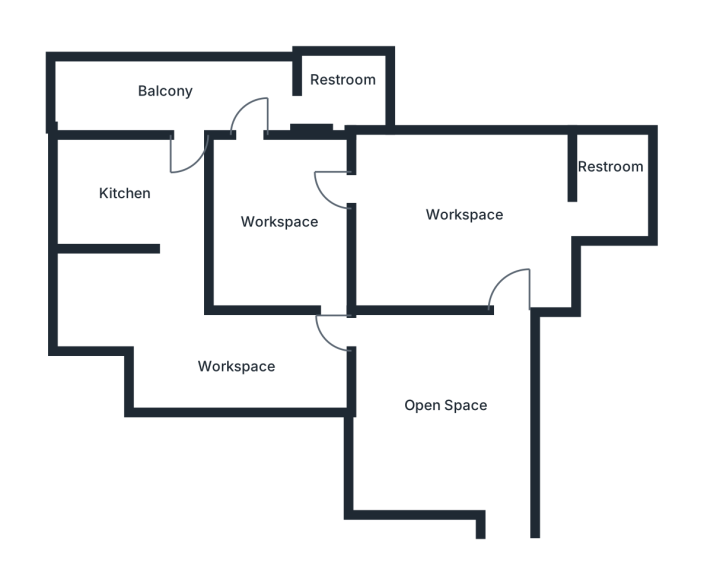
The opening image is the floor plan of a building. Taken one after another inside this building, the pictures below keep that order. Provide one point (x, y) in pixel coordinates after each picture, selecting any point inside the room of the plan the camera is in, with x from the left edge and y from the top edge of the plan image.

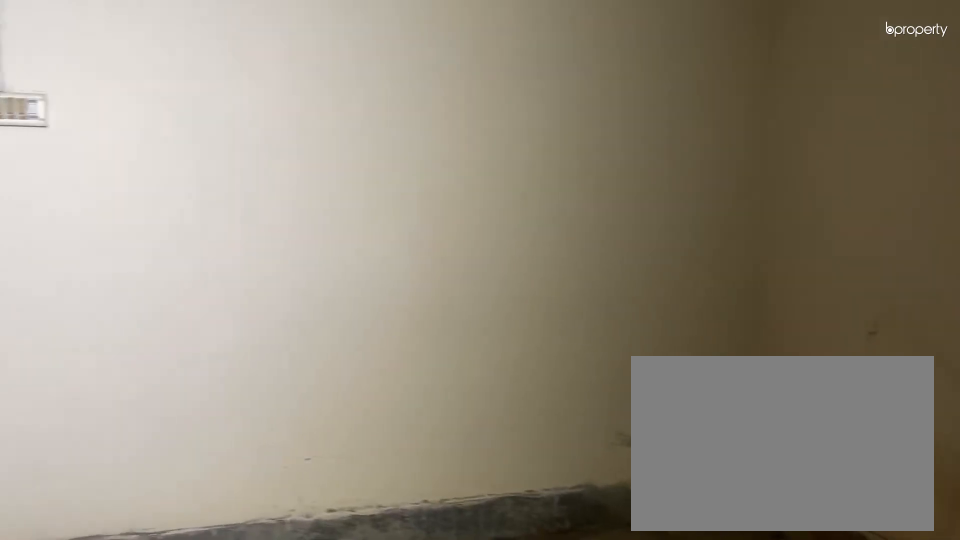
(273, 218)
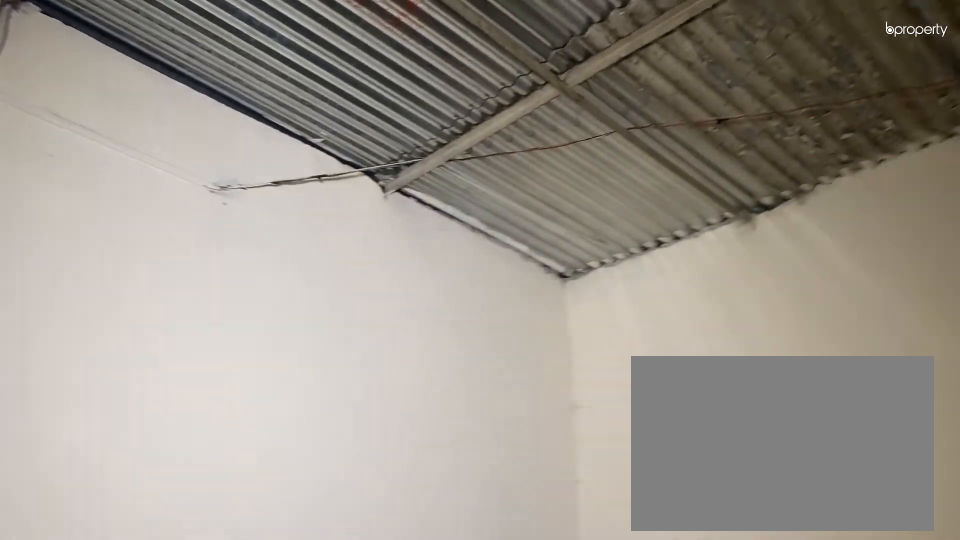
(273, 218)
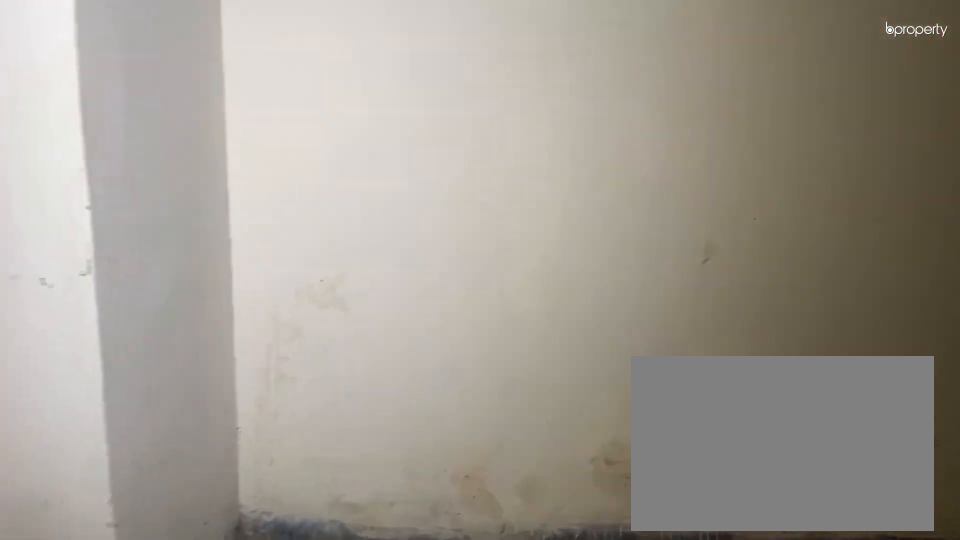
(280, 369)
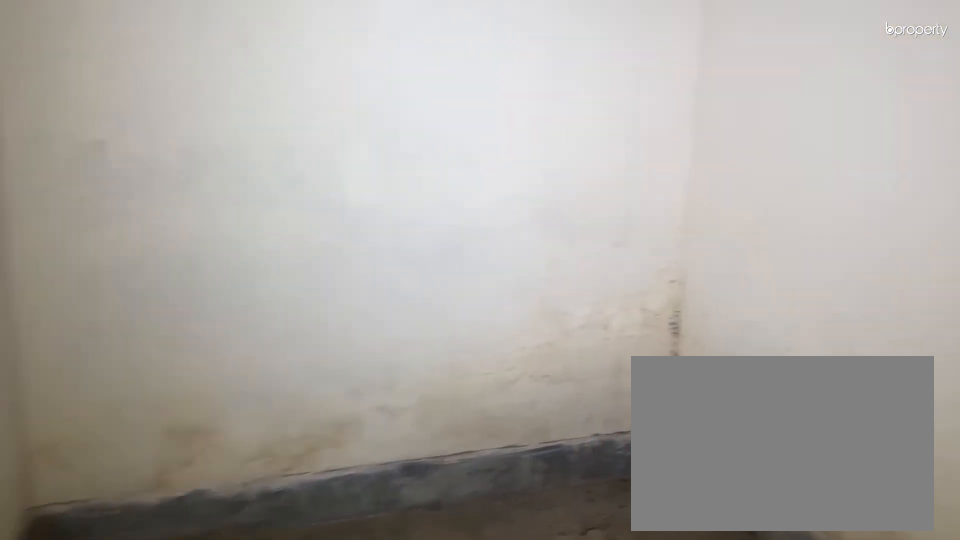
(110, 298)
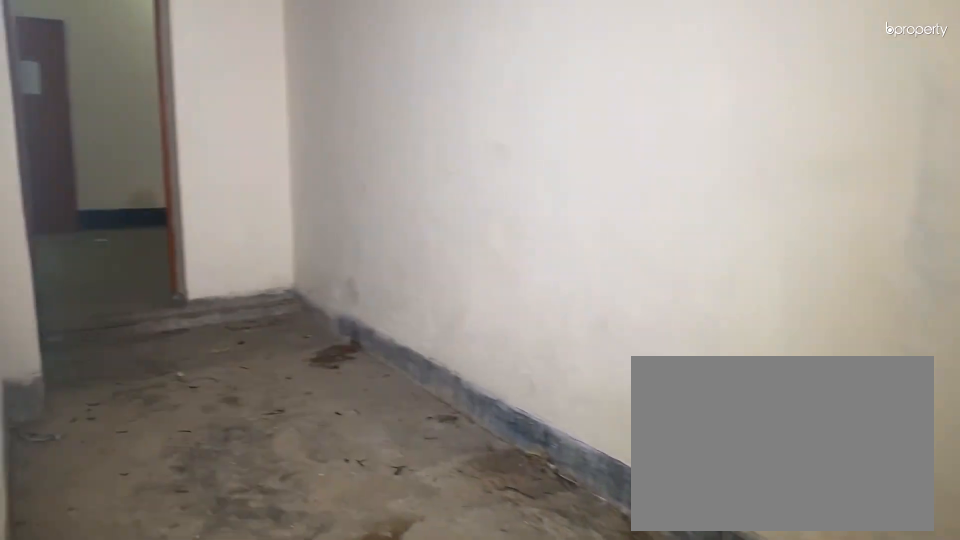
(265, 367)
